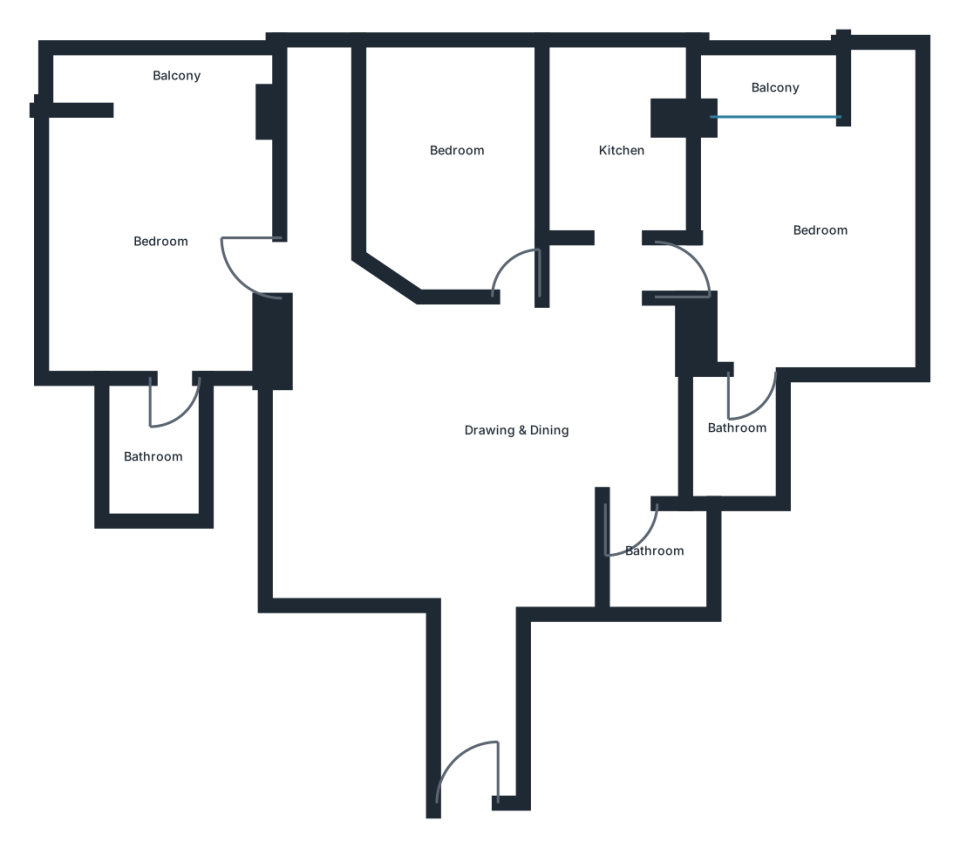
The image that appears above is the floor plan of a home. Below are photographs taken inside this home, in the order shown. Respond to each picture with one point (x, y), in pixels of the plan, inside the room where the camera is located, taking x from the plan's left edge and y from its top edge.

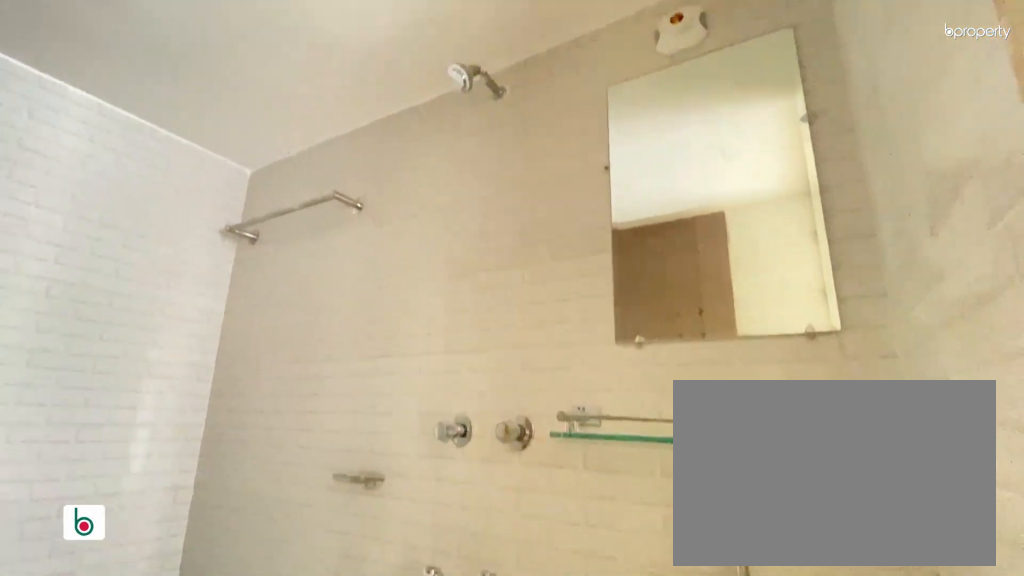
(150, 452)
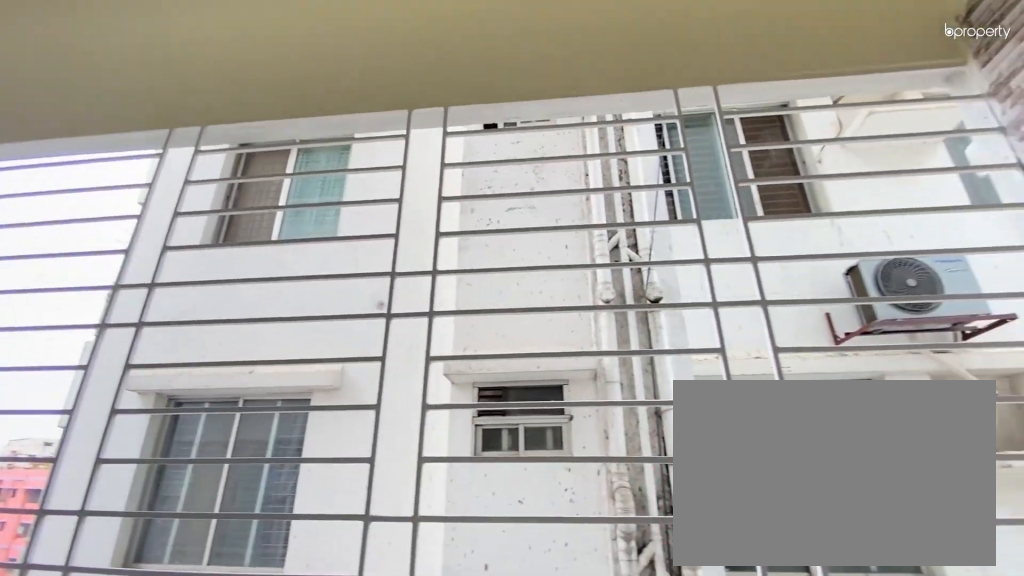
(183, 72)
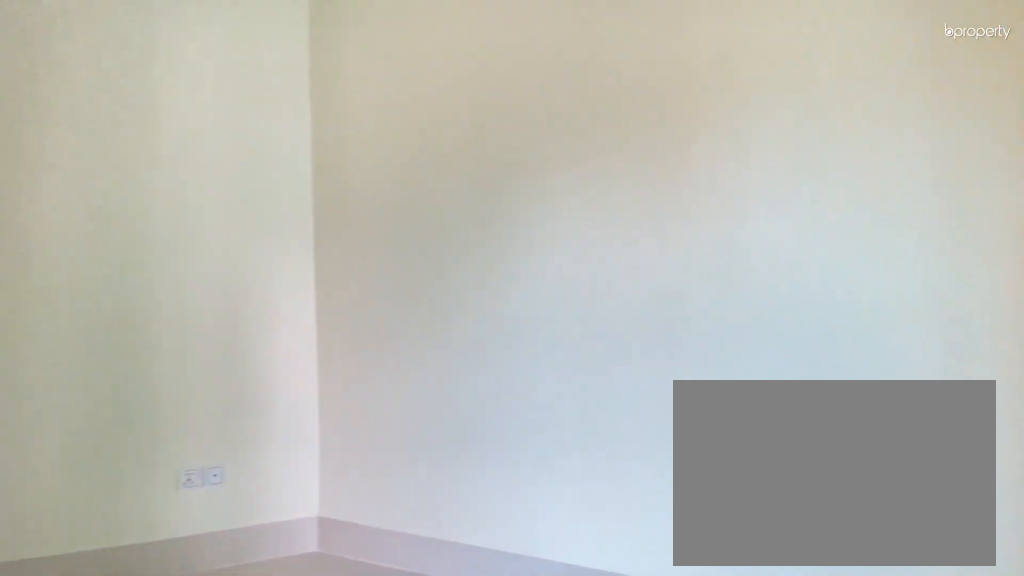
(455, 163)
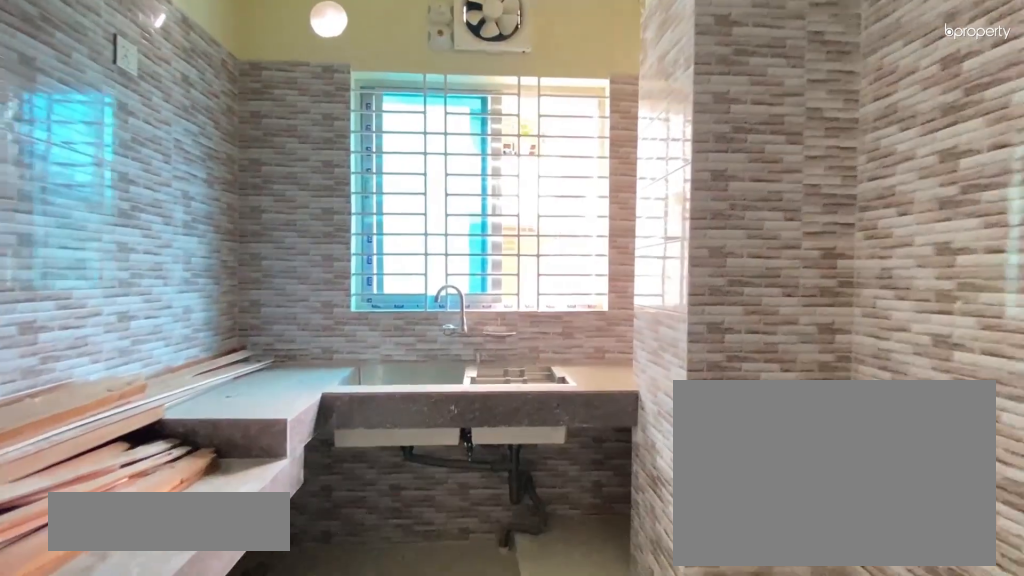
(613, 133)
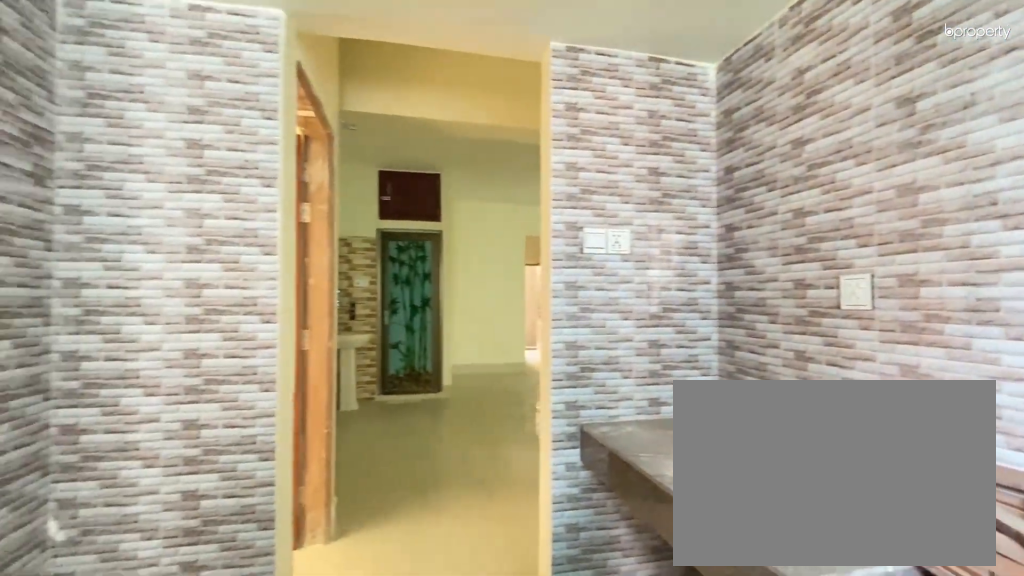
(624, 137)
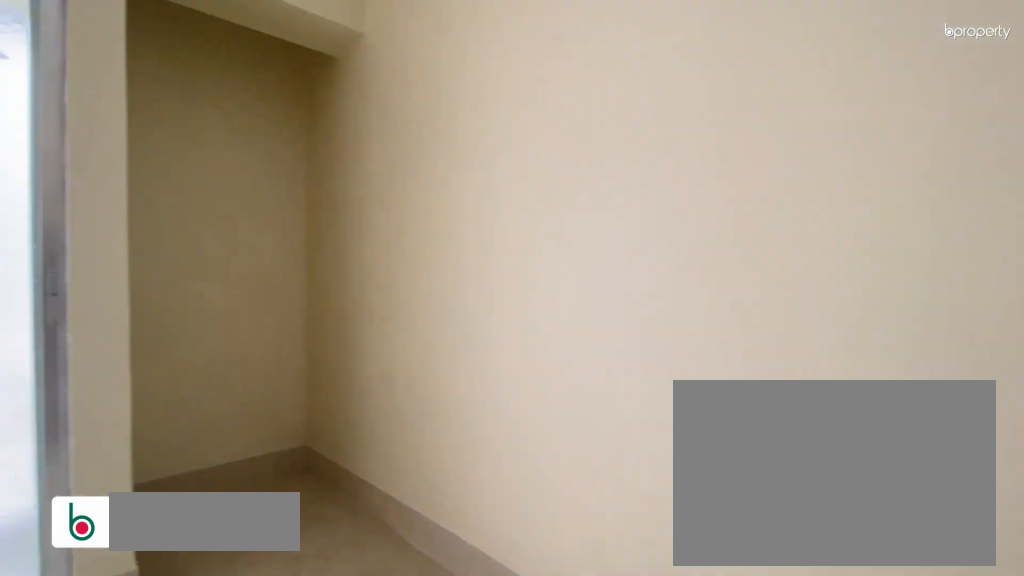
(813, 221)
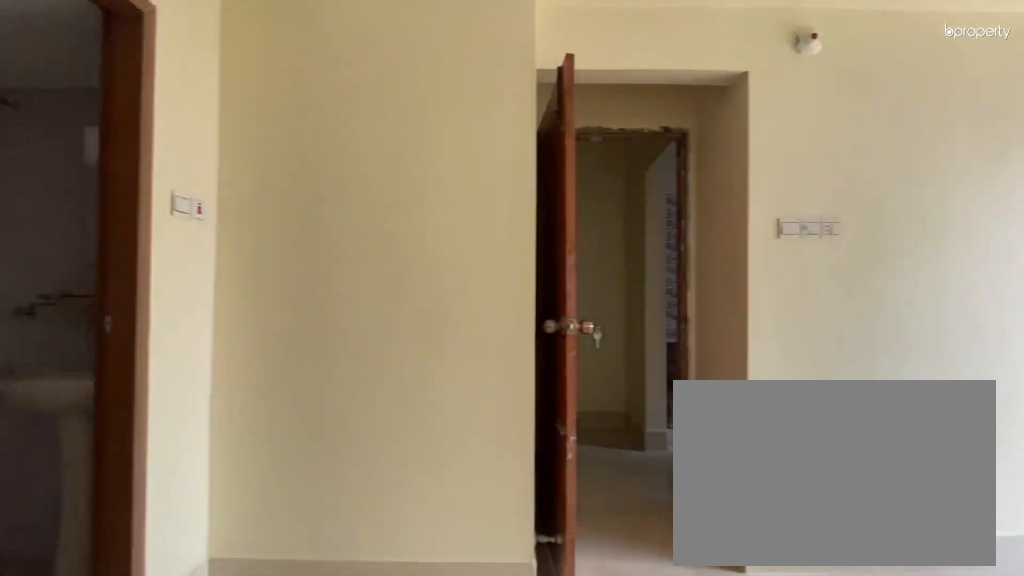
(813, 221)
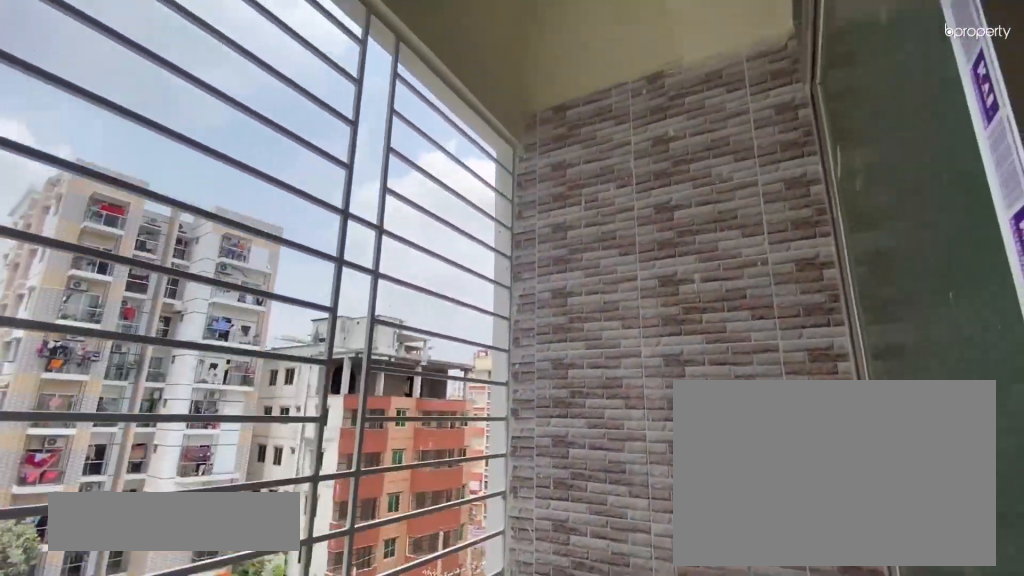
(770, 70)
